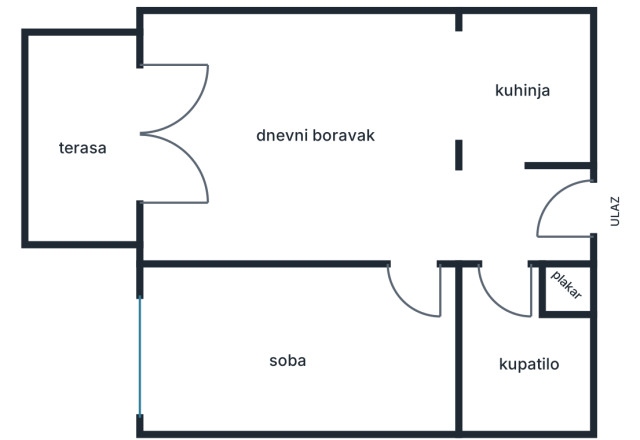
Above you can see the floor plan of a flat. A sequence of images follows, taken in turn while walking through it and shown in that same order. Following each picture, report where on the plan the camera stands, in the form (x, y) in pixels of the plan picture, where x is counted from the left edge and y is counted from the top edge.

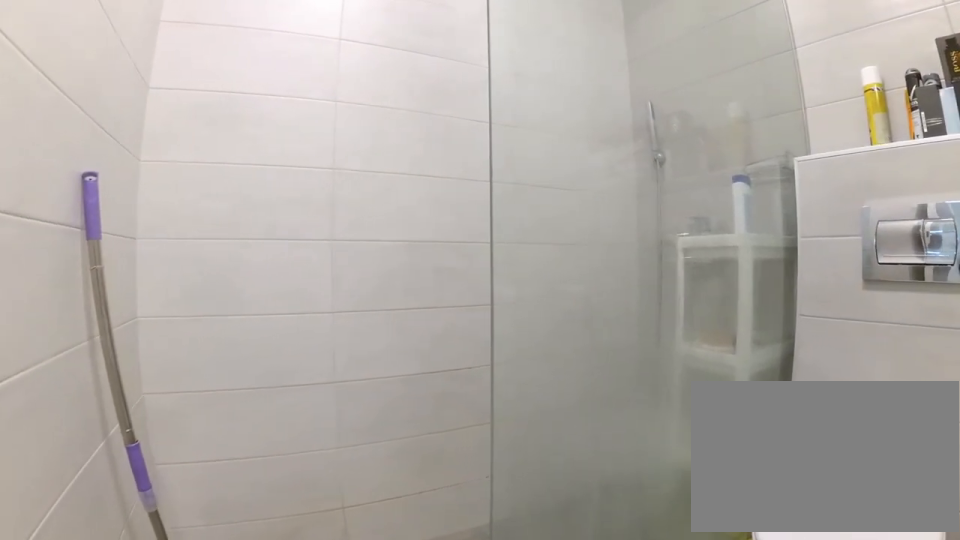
(500, 359)
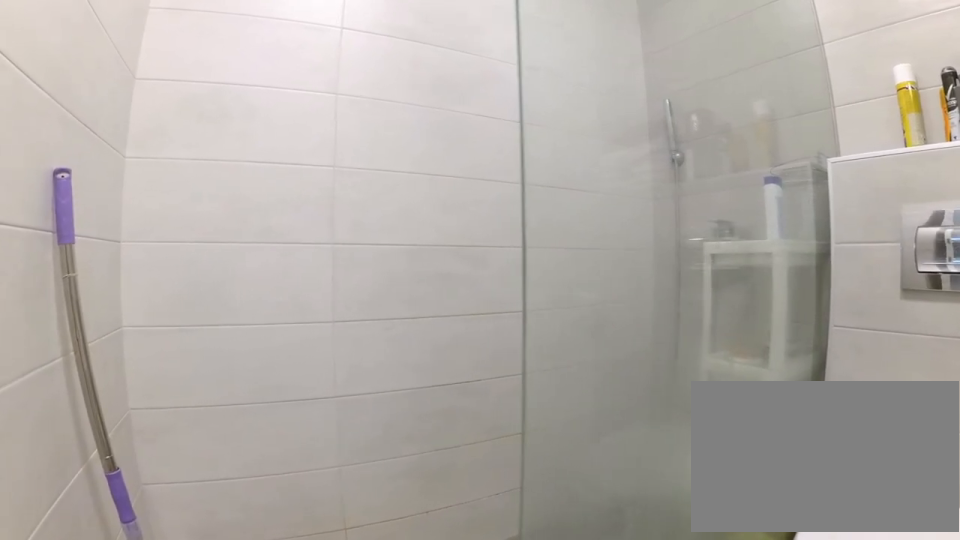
(513, 360)
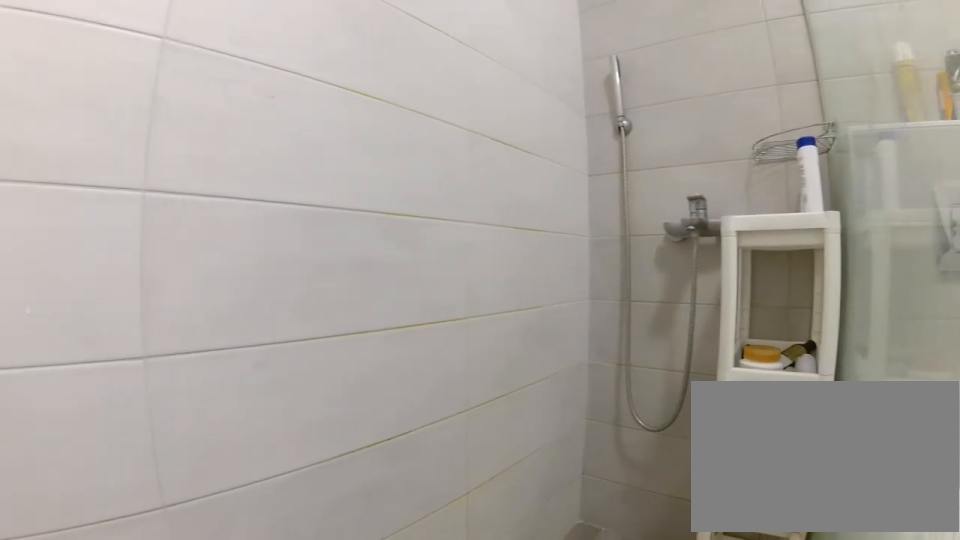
(560, 344)
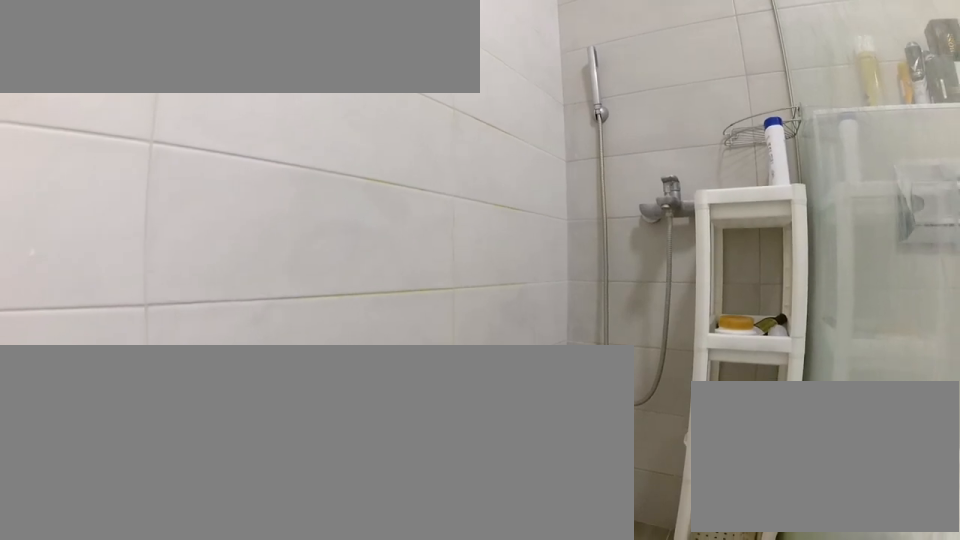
(568, 341)
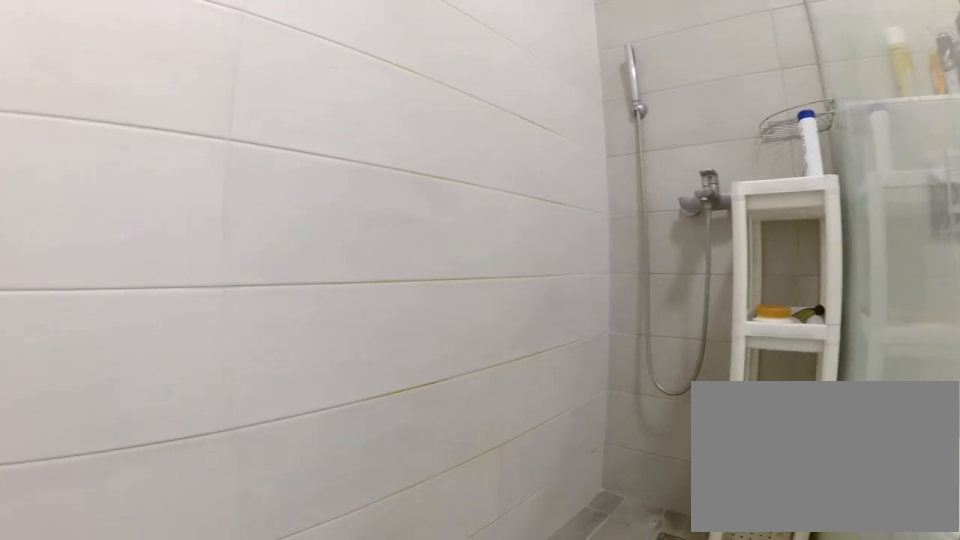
(574, 339)
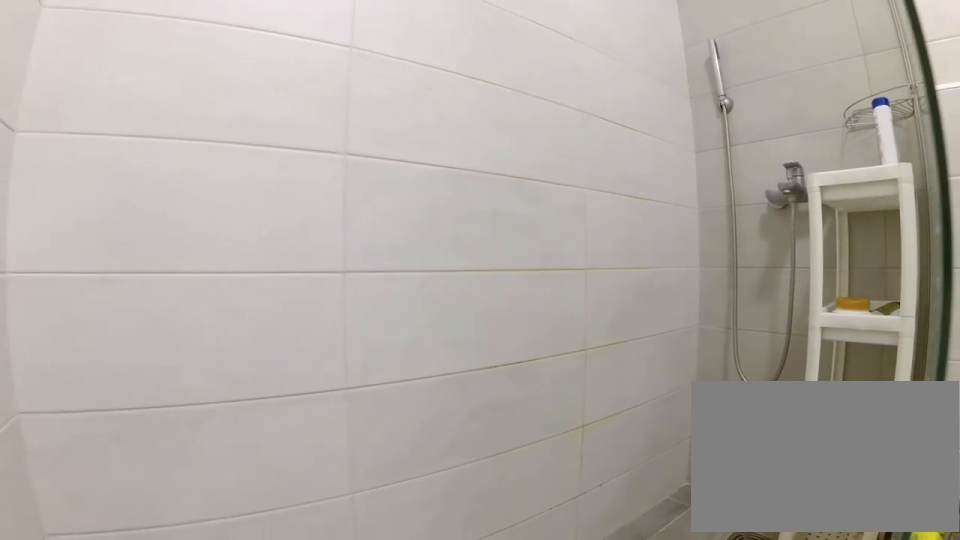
(540, 351)
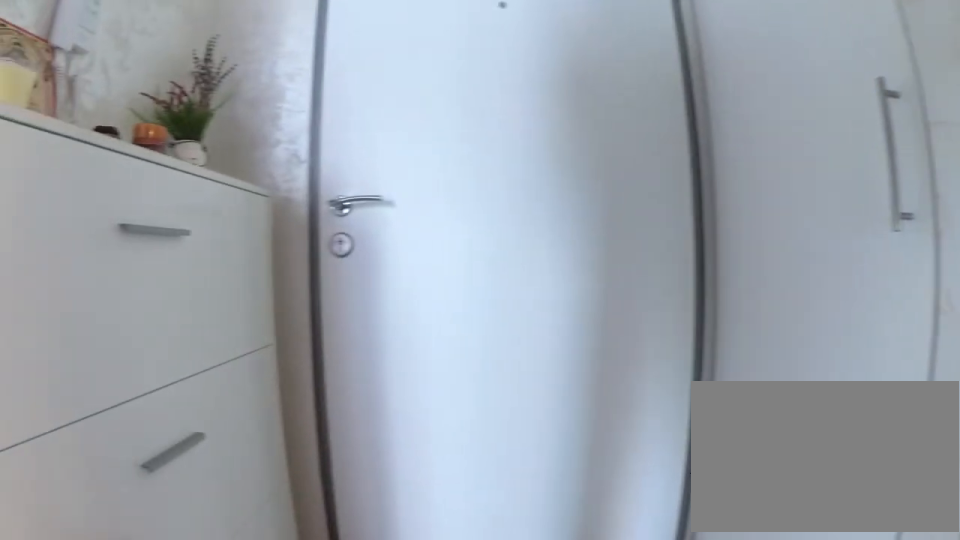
(470, 220)
